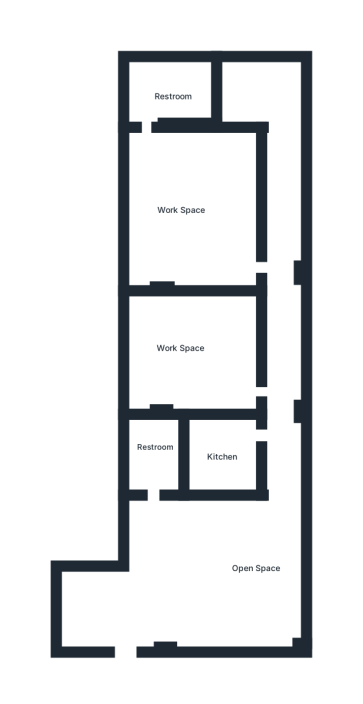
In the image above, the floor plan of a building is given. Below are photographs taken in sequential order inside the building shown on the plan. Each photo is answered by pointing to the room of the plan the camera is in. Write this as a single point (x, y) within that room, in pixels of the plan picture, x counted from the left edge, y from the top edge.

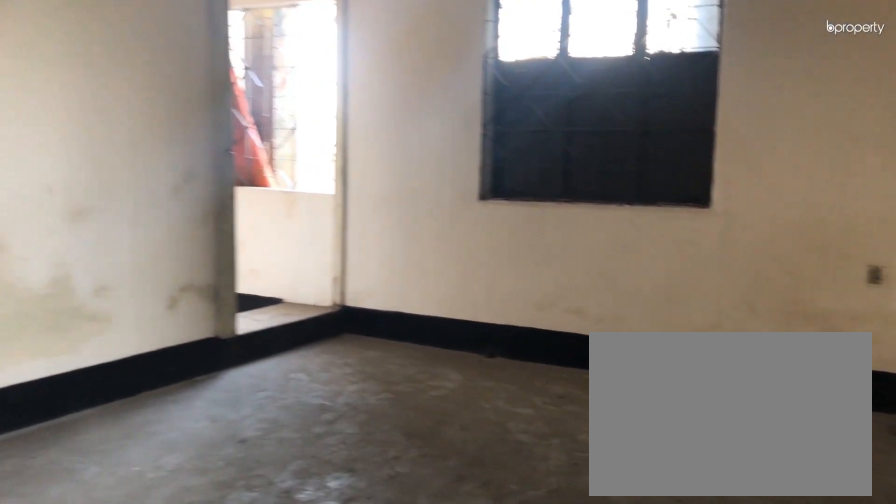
(124, 648)
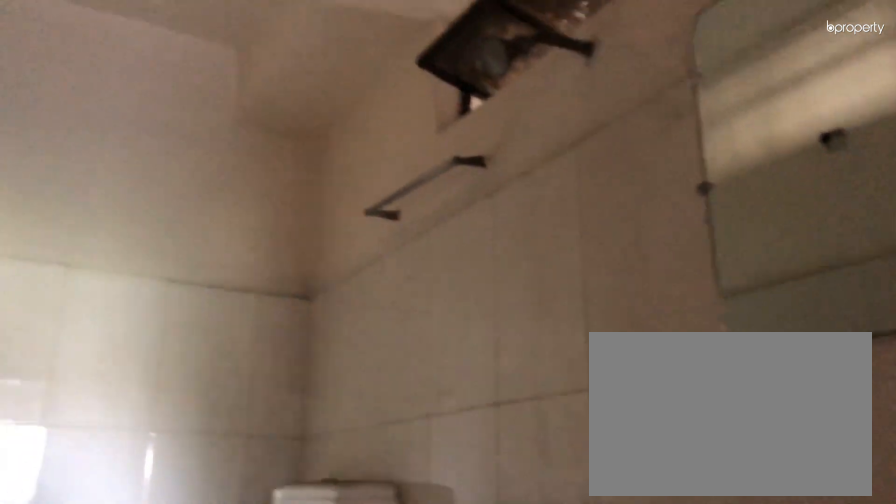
(158, 458)
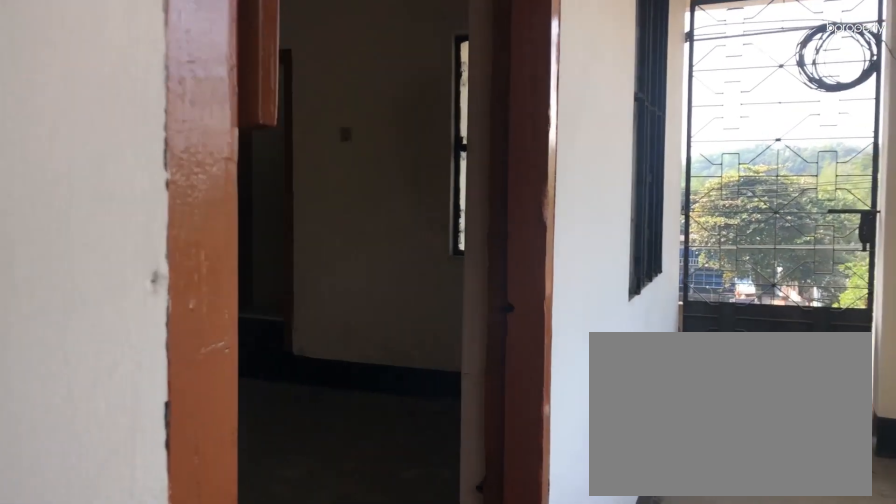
(272, 264)
